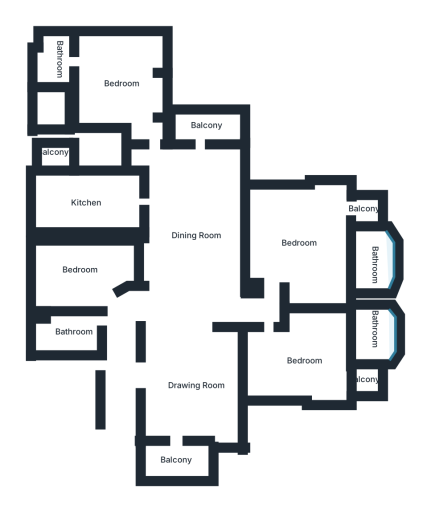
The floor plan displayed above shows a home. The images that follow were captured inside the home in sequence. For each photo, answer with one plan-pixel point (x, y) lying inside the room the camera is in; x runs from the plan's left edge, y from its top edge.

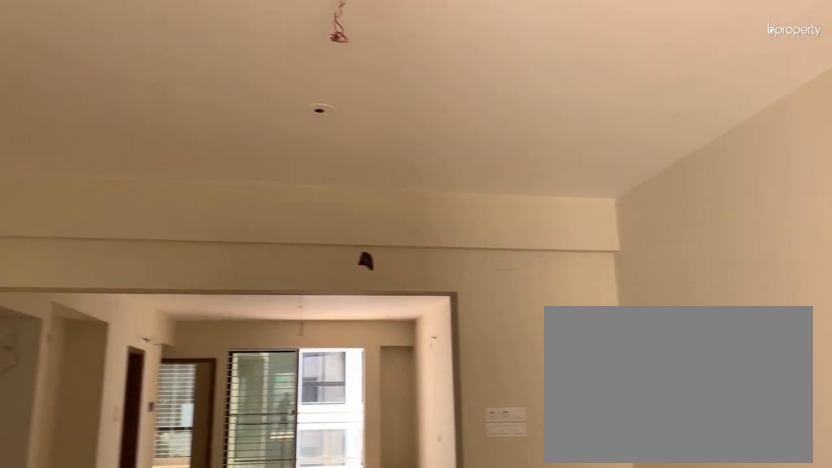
(193, 387)
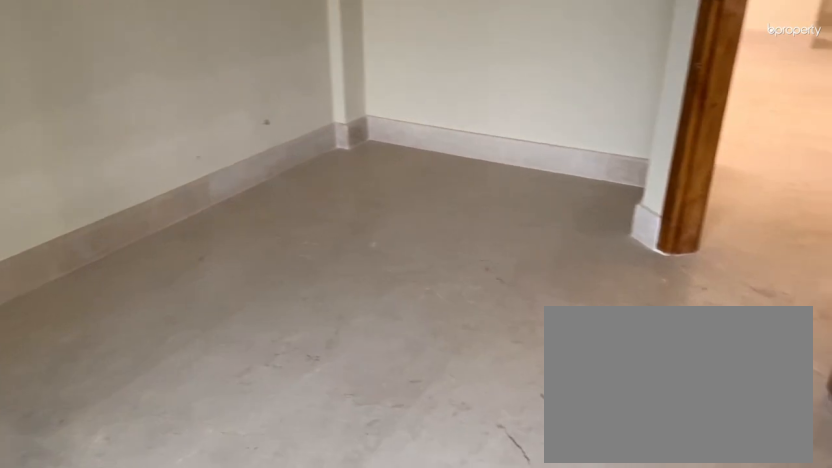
(80, 269)
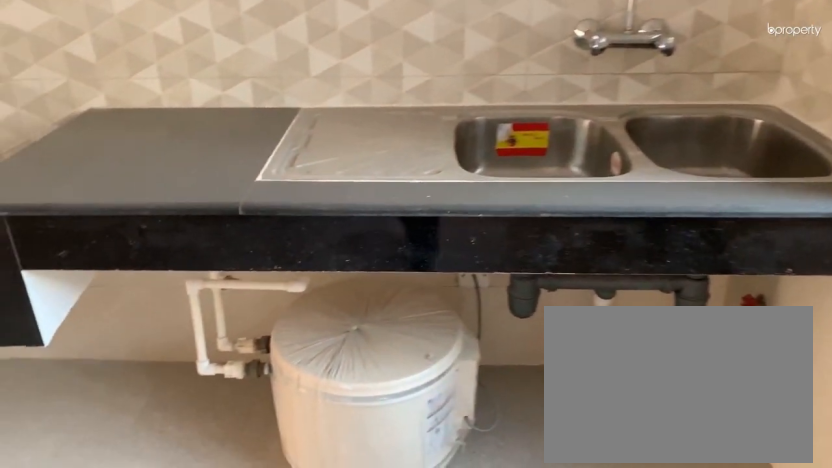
(89, 202)
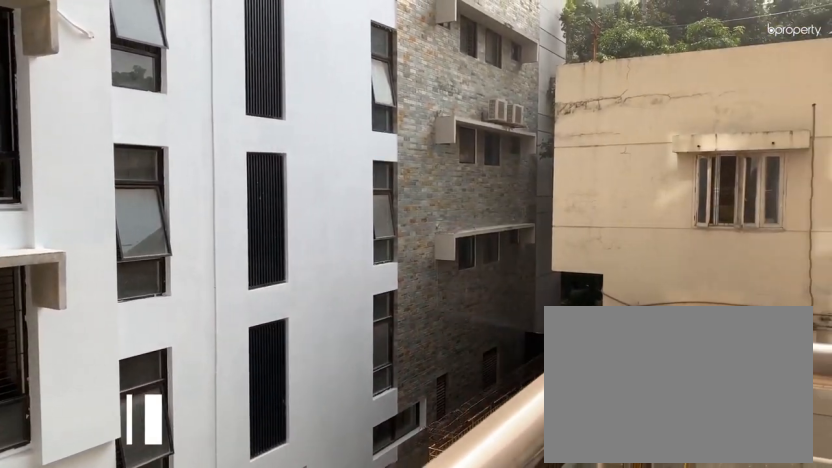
(204, 130)
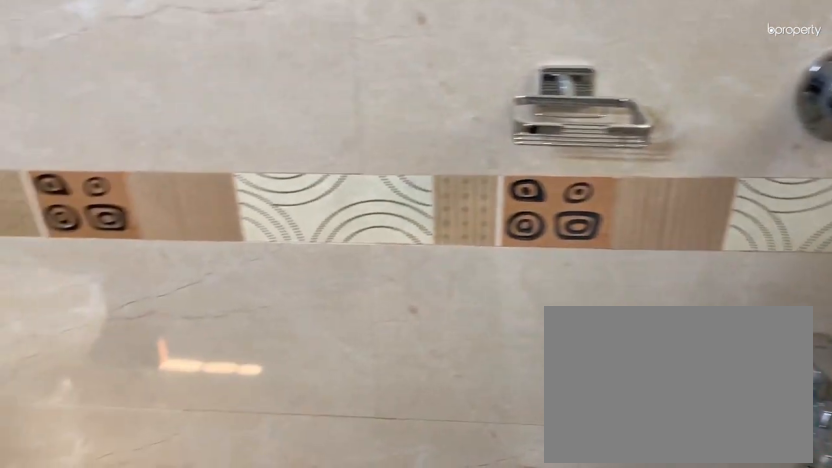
(370, 264)
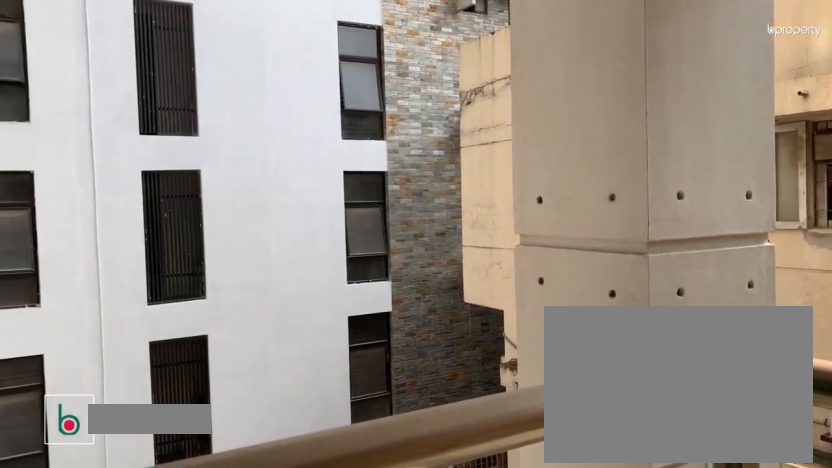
(364, 206)
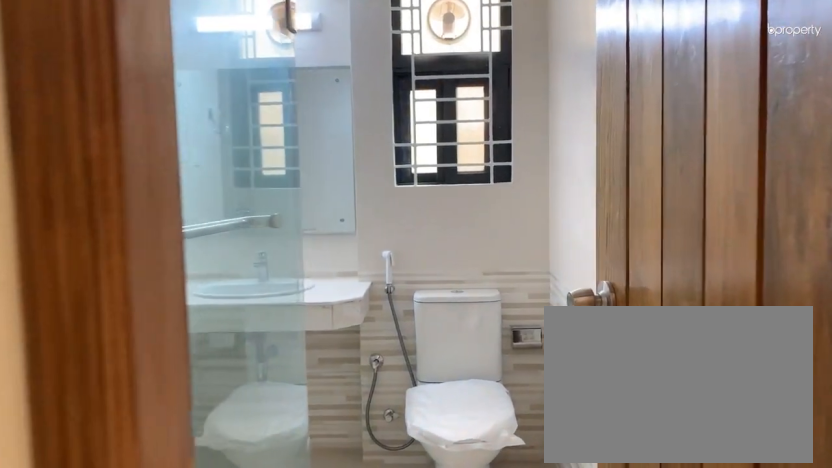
(373, 329)
